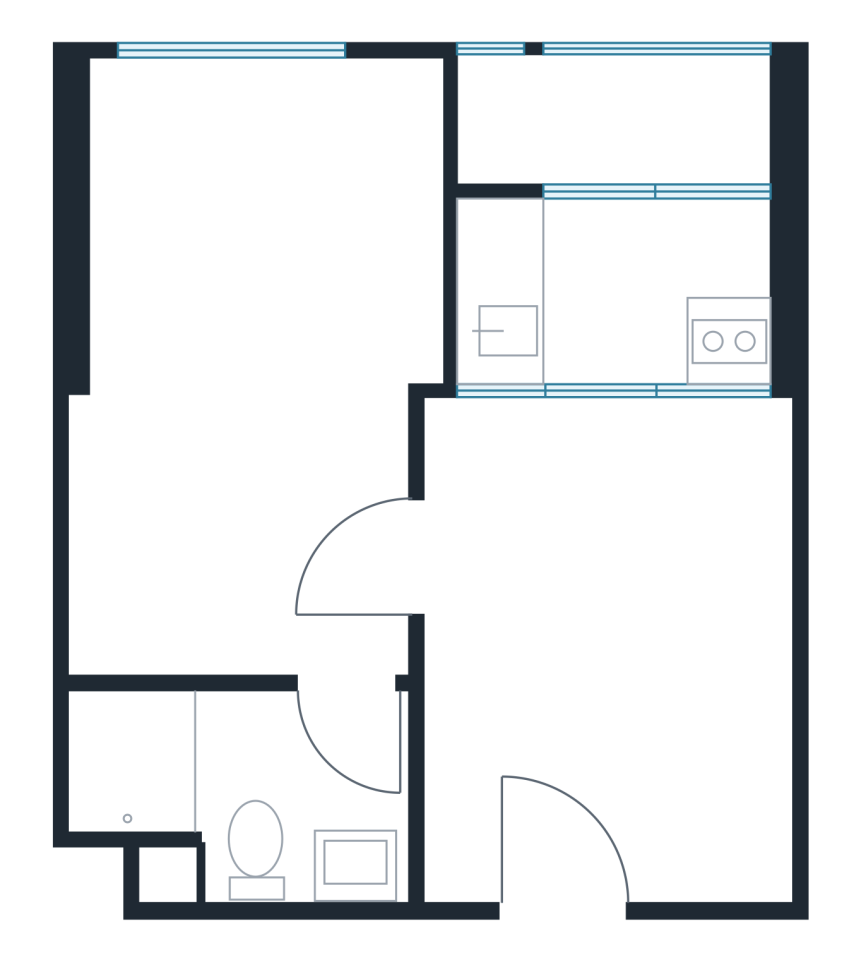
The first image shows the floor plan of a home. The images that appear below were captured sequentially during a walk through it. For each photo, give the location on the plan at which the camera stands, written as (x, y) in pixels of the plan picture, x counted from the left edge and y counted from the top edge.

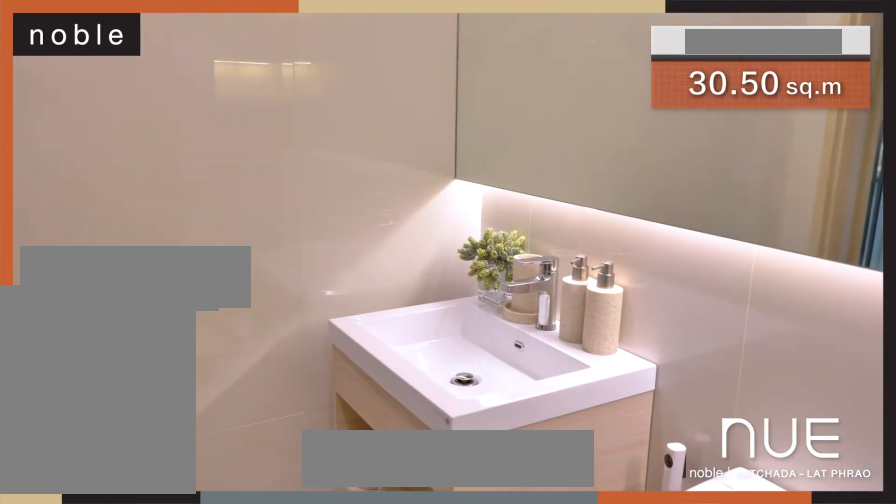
(367, 685)
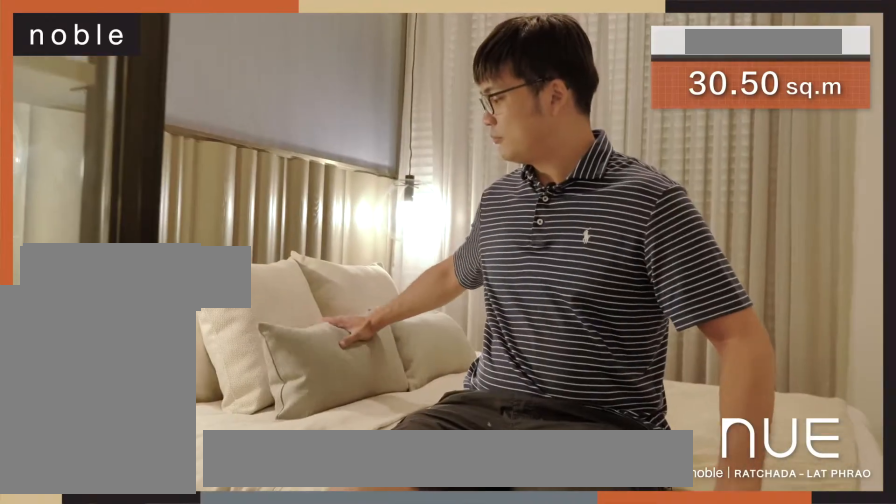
(360, 493)
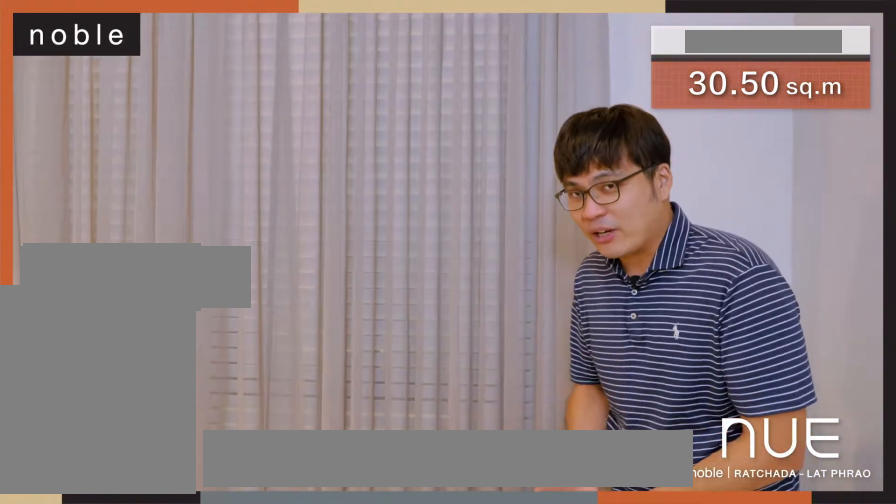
(352, 469)
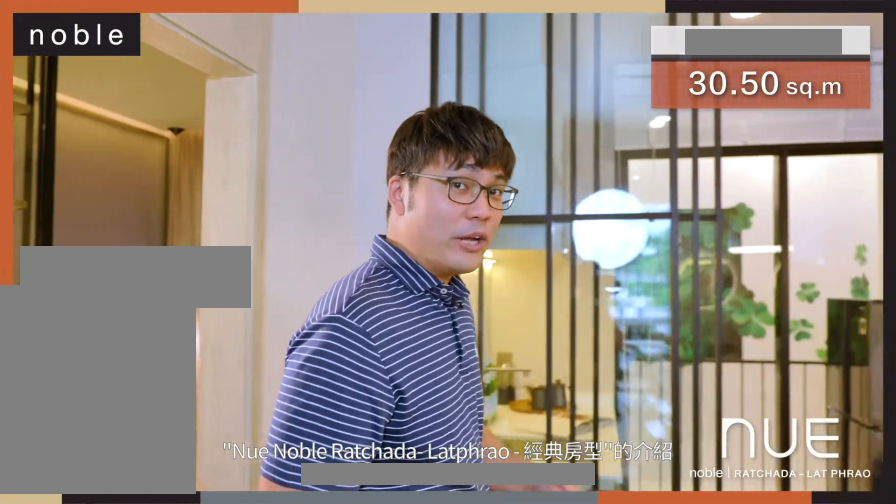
(535, 567)
